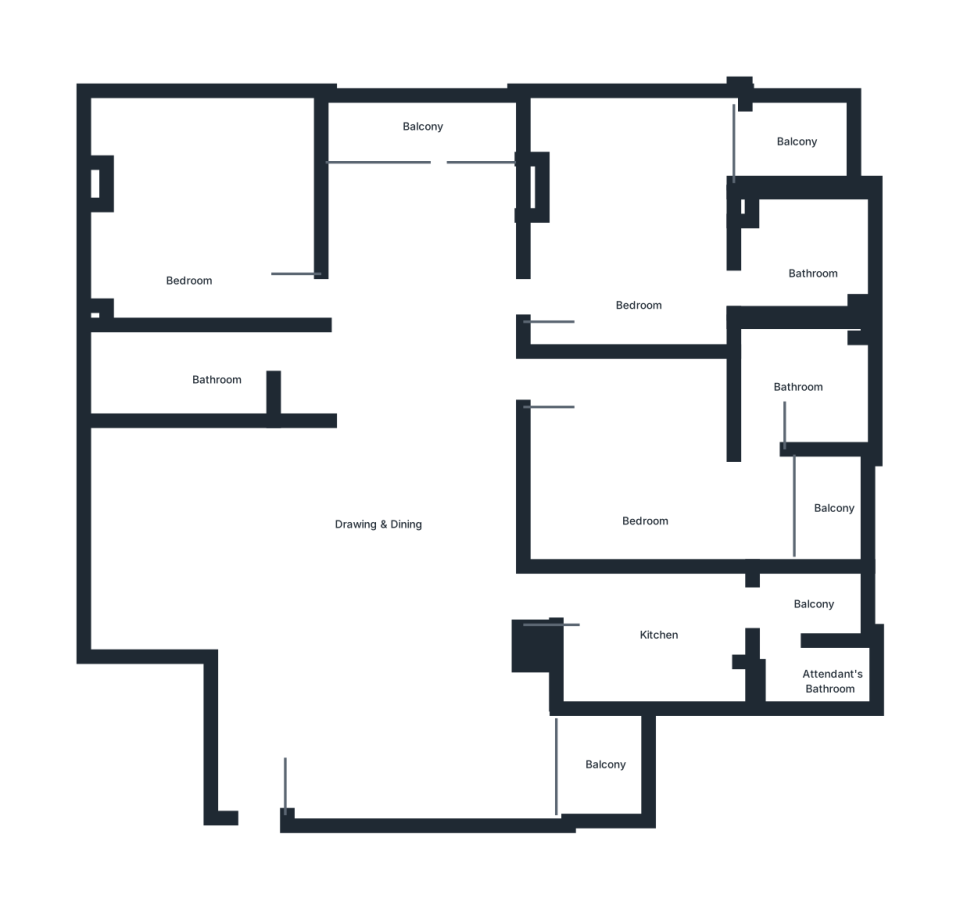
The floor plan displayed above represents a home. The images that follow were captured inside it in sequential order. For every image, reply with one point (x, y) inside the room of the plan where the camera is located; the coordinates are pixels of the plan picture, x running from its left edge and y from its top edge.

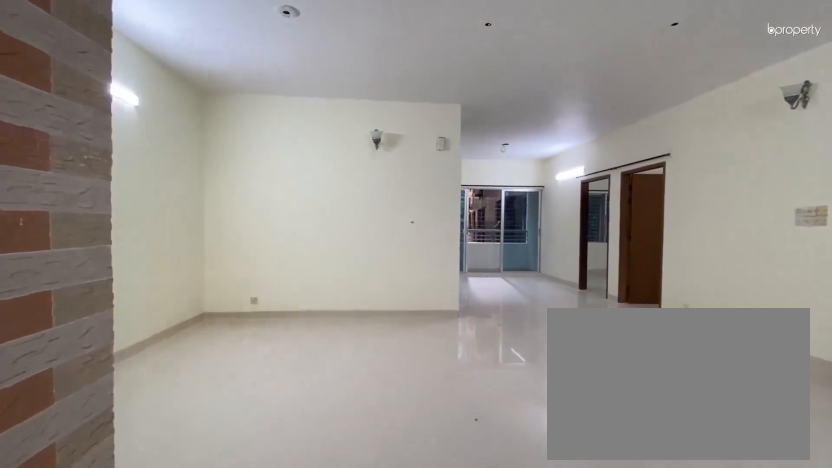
(250, 625)
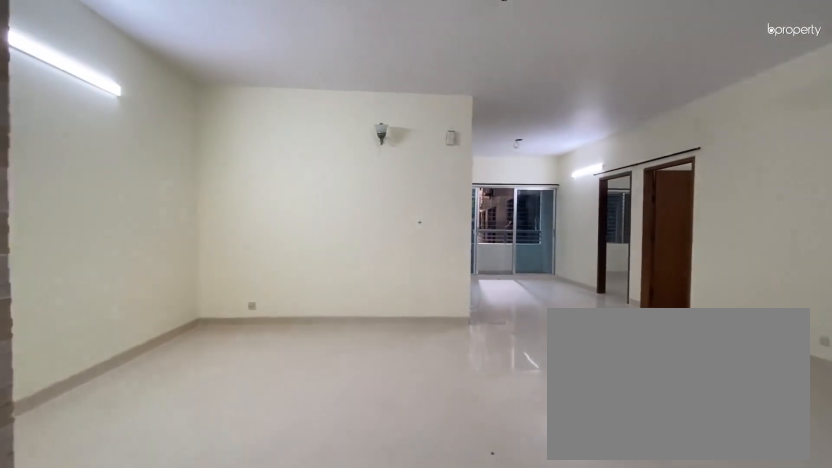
(250, 625)
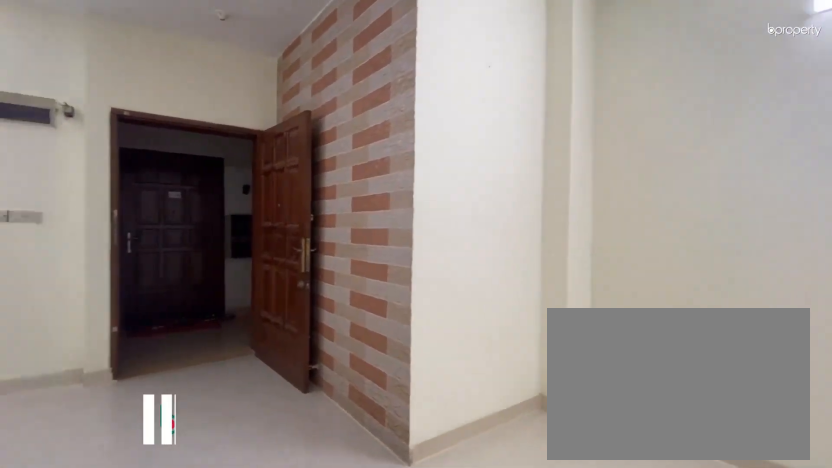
(386, 502)
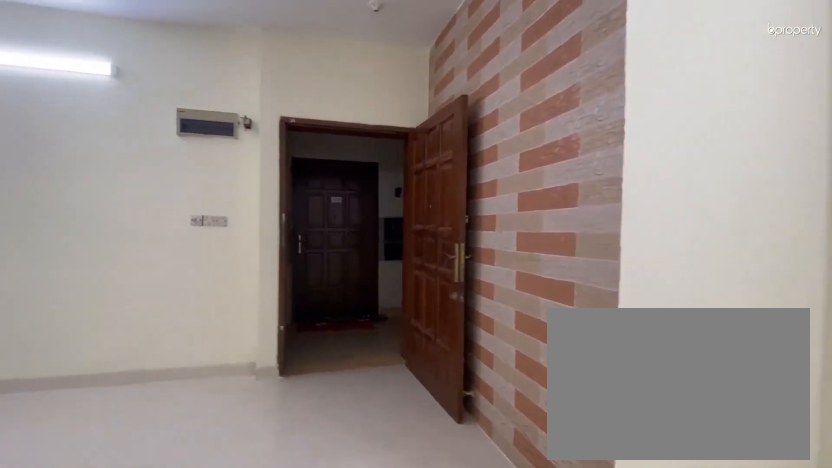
(386, 502)
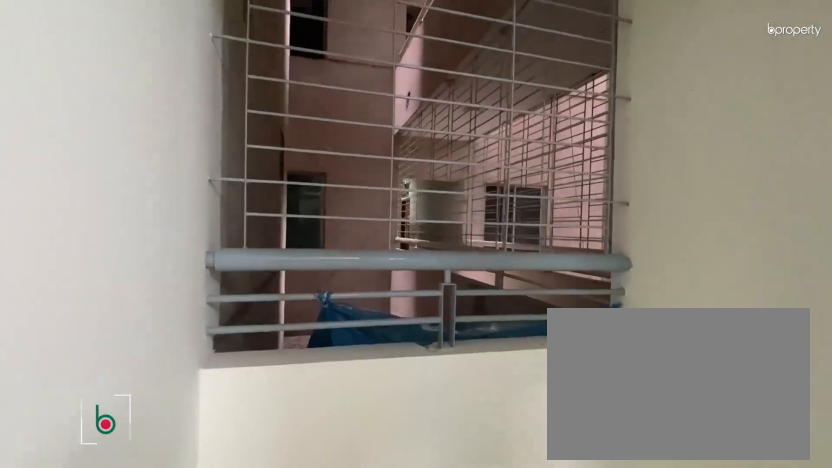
(609, 764)
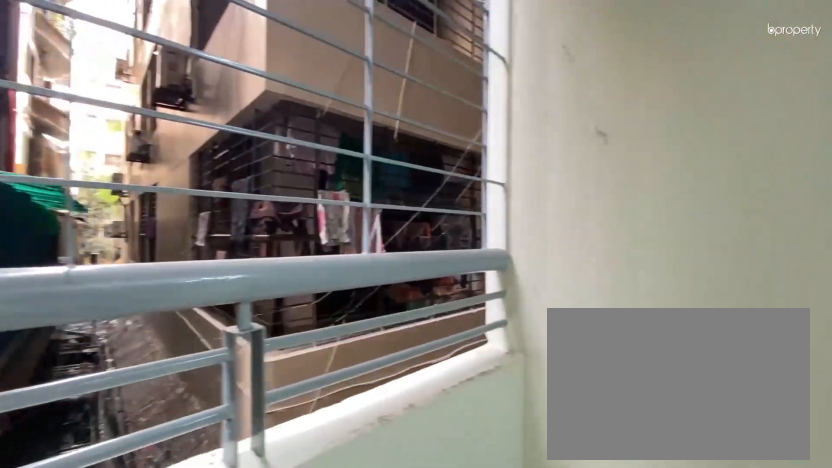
(417, 138)
